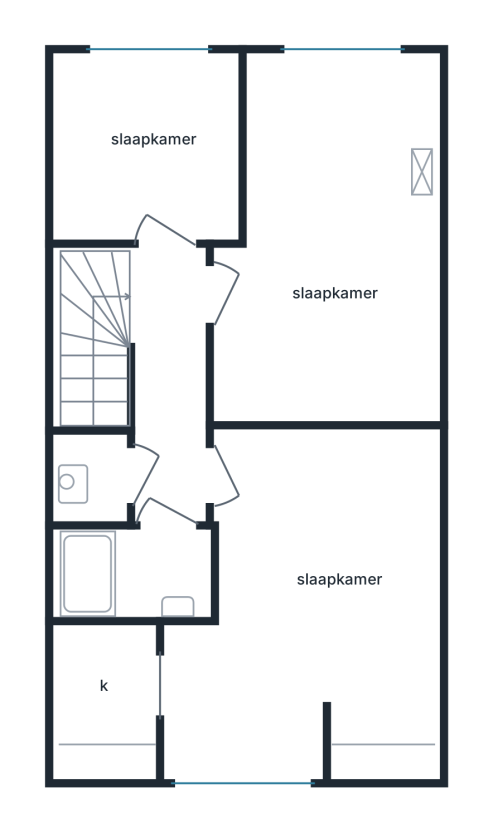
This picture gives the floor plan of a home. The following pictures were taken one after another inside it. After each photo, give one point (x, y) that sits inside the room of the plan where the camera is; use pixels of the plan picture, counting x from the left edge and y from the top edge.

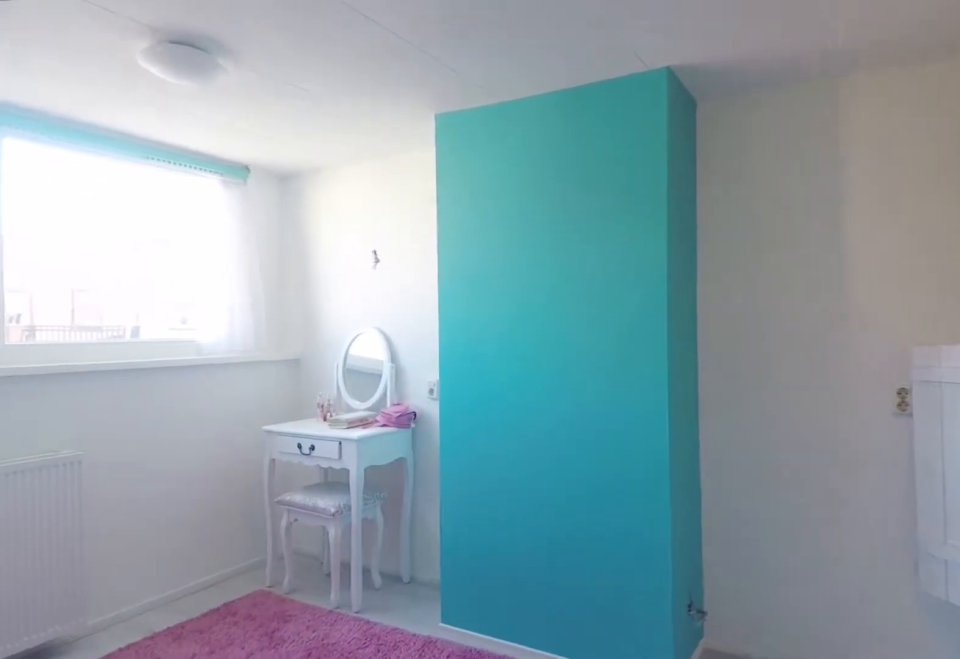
(332, 248)
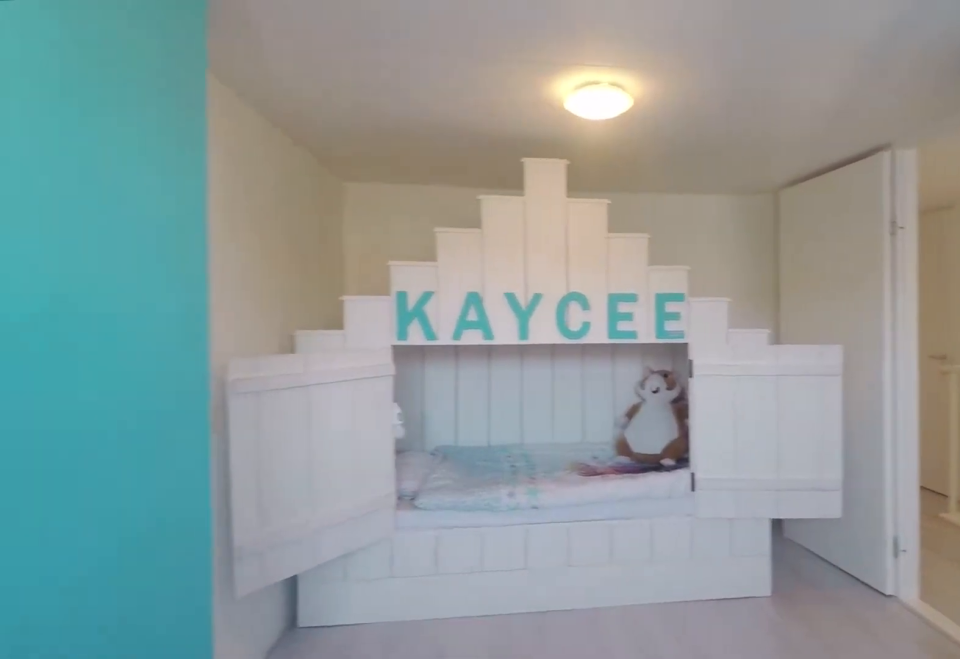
(332, 248)
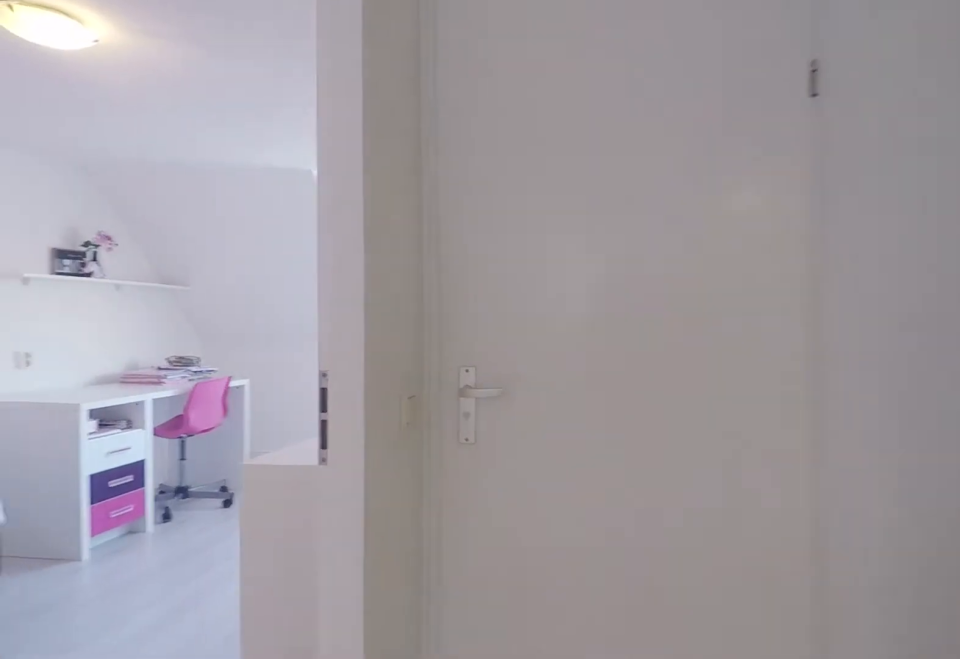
(169, 386)
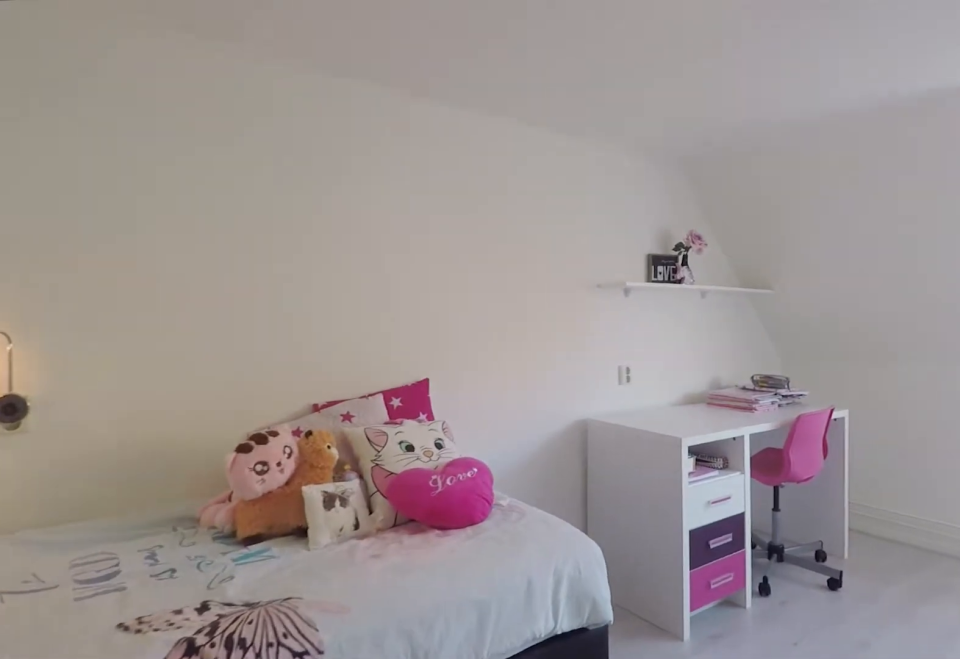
(310, 605)
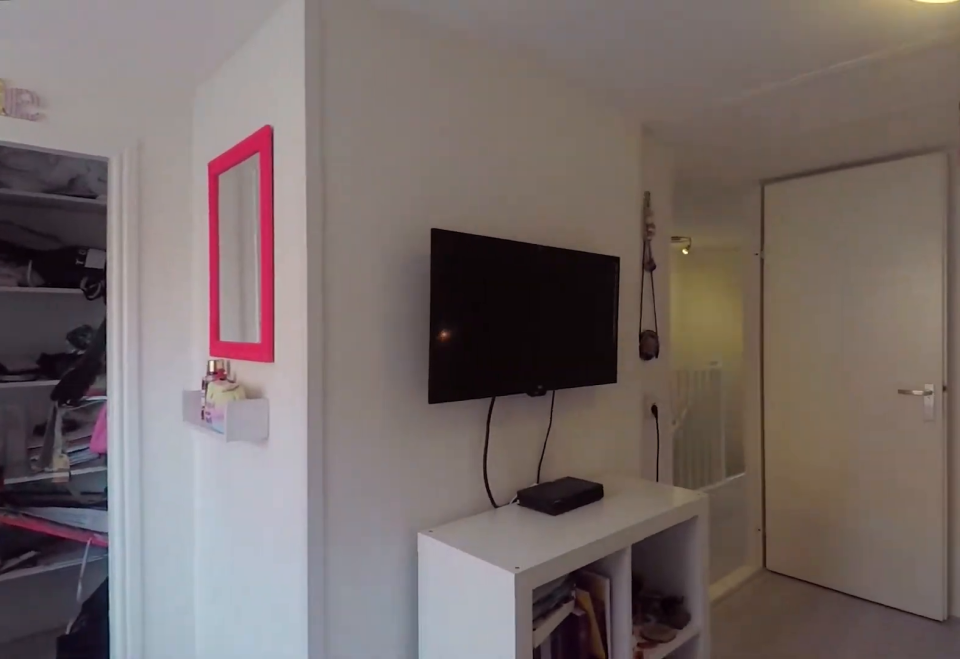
(310, 605)
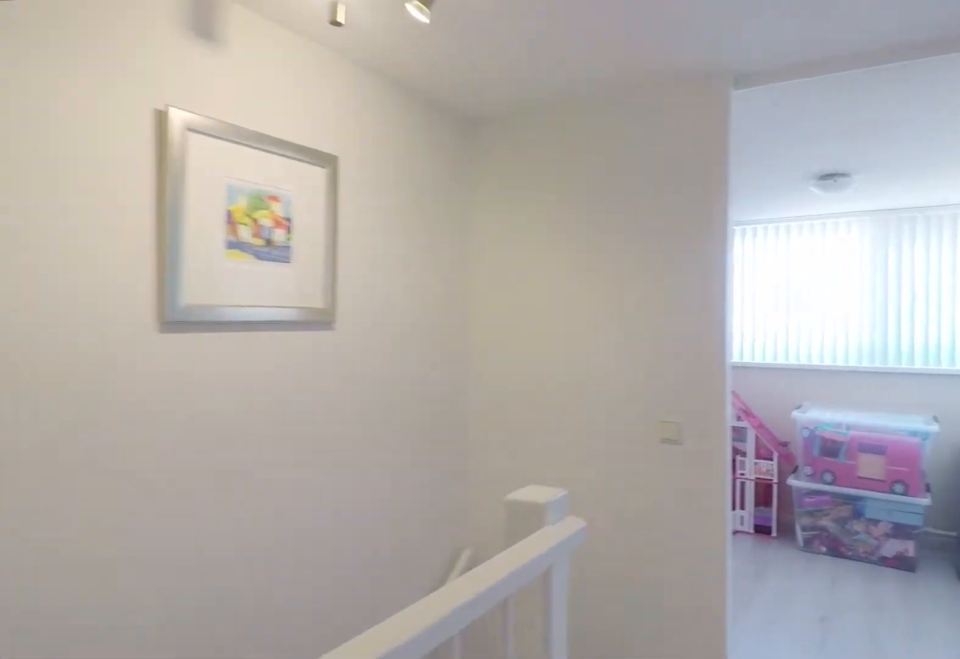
(169, 386)
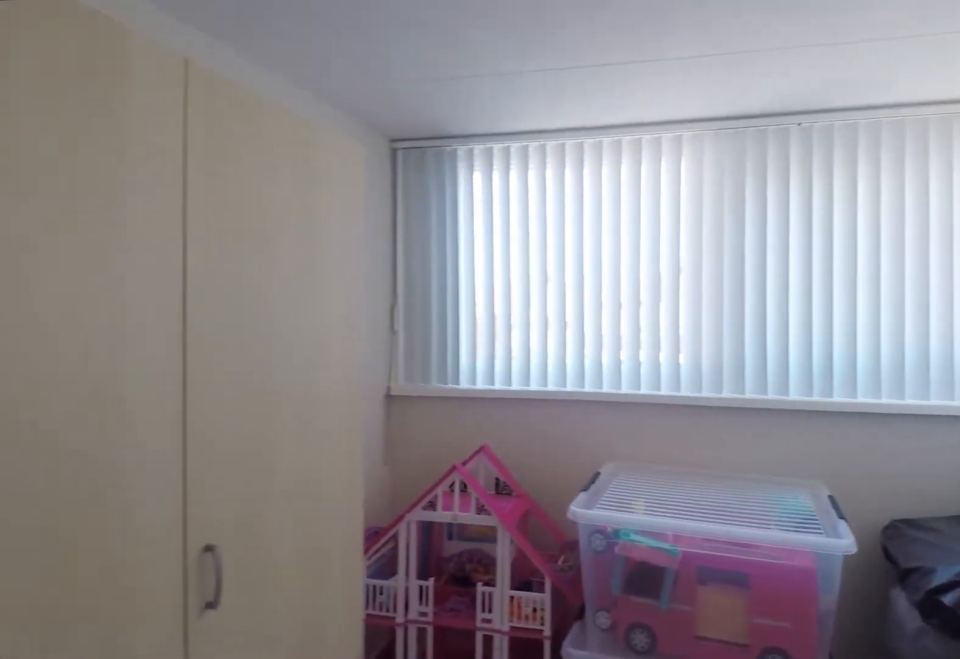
(148, 152)
